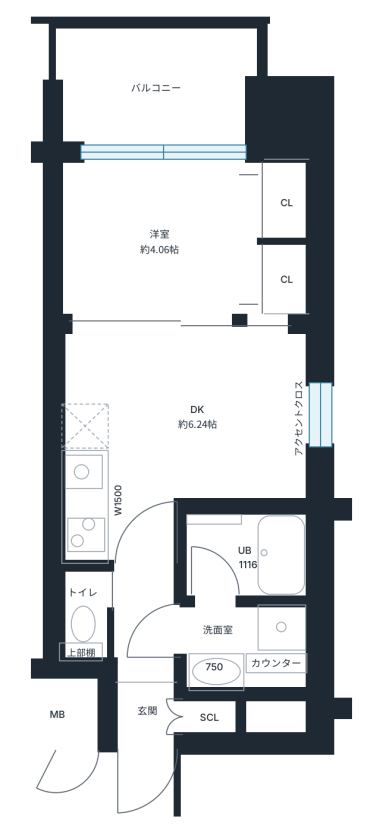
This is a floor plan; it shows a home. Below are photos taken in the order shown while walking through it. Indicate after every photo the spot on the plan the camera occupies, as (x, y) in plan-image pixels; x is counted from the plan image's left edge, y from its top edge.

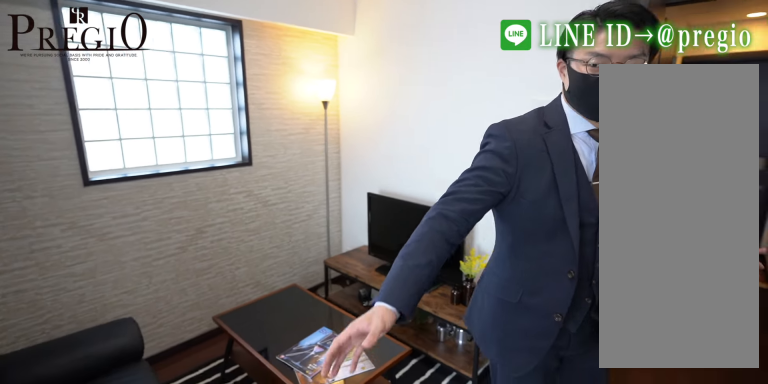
(196, 422)
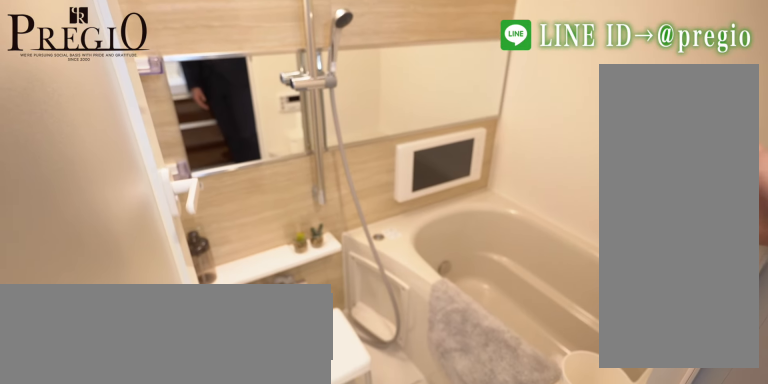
(242, 562)
